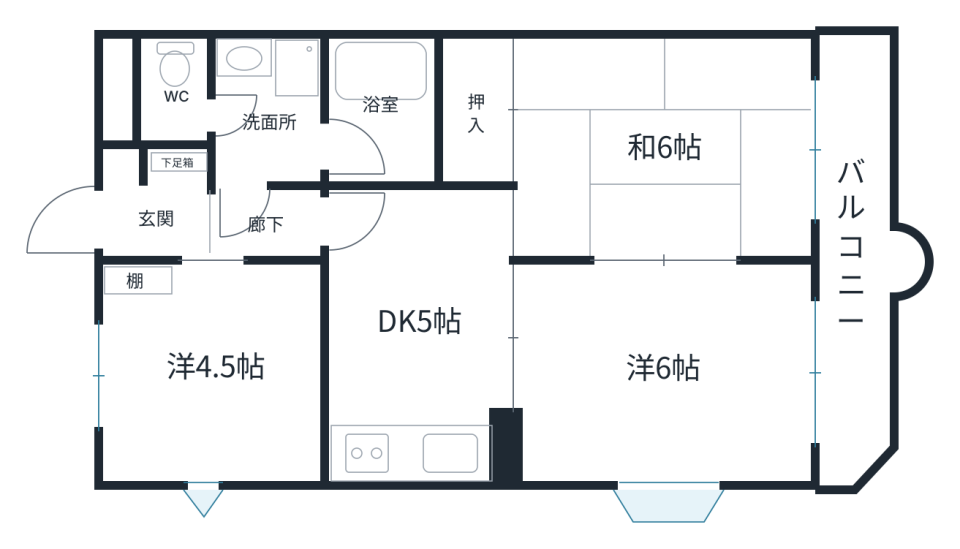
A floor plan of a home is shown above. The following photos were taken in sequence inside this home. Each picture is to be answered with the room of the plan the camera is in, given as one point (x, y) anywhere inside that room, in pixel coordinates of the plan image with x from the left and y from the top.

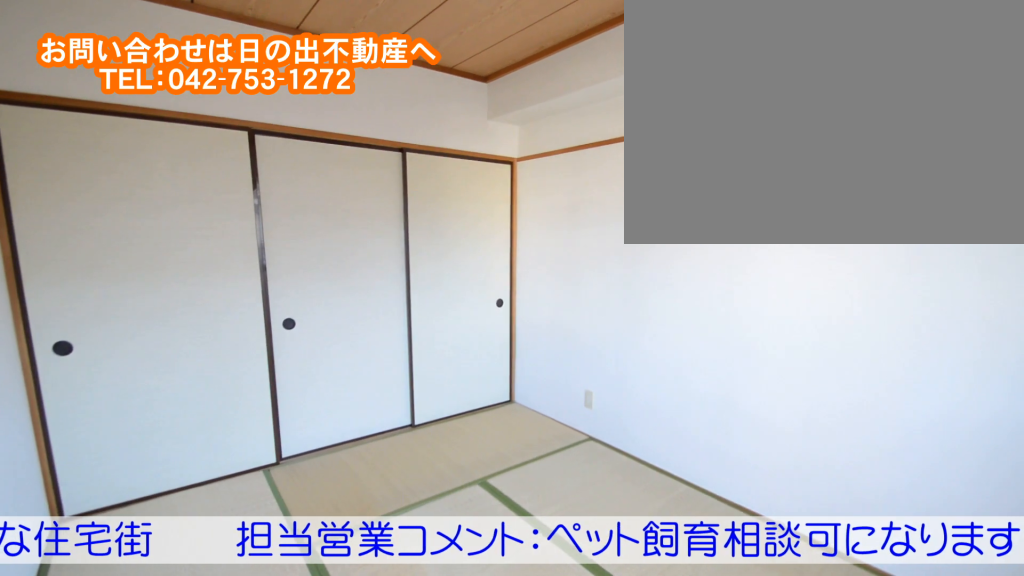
(658, 189)
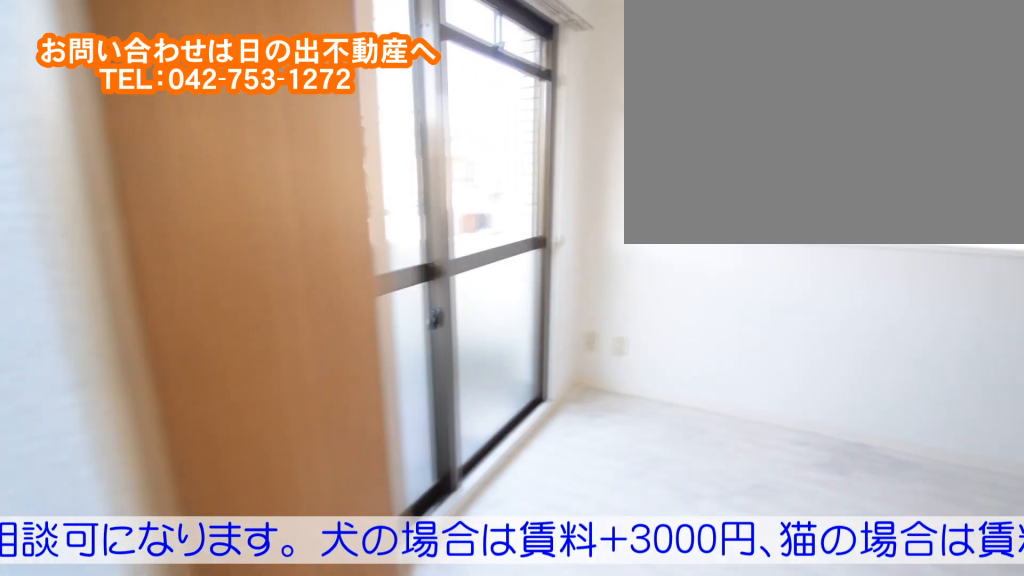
(672, 399)
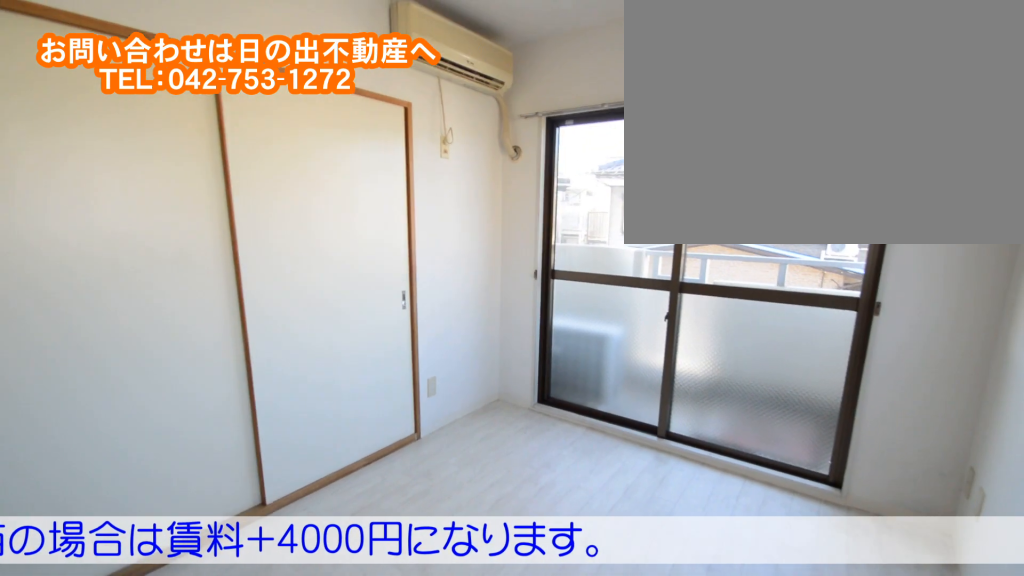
(672, 399)
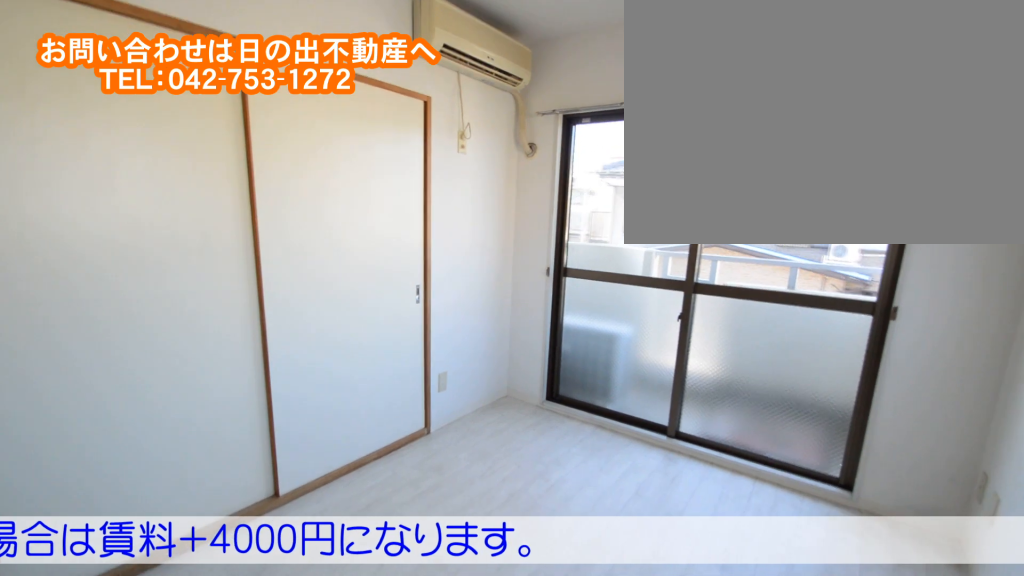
(672, 399)
